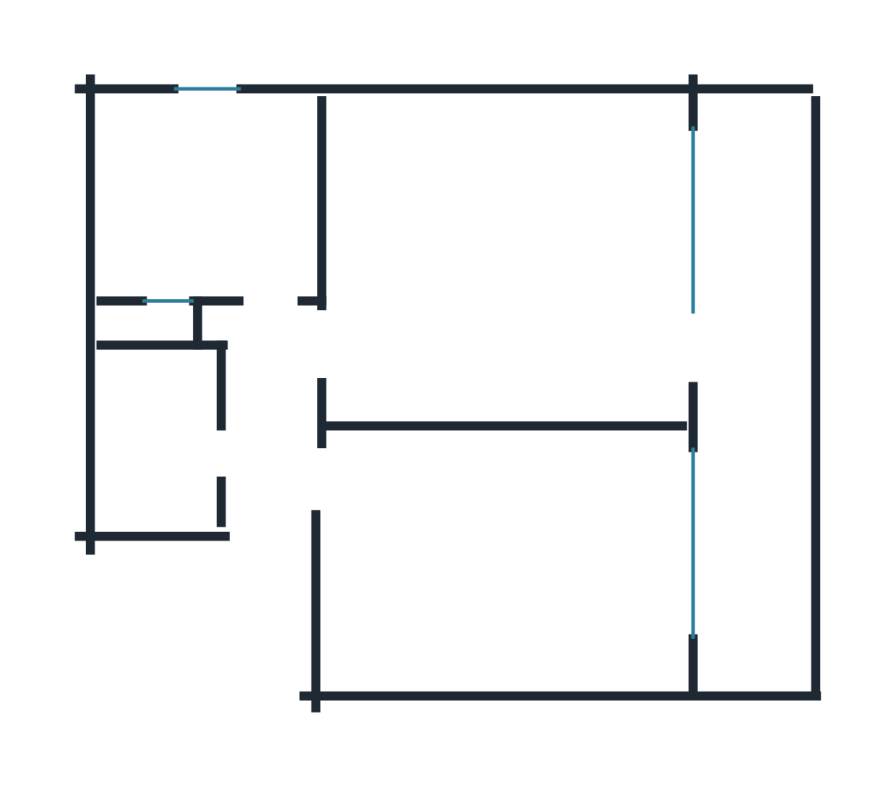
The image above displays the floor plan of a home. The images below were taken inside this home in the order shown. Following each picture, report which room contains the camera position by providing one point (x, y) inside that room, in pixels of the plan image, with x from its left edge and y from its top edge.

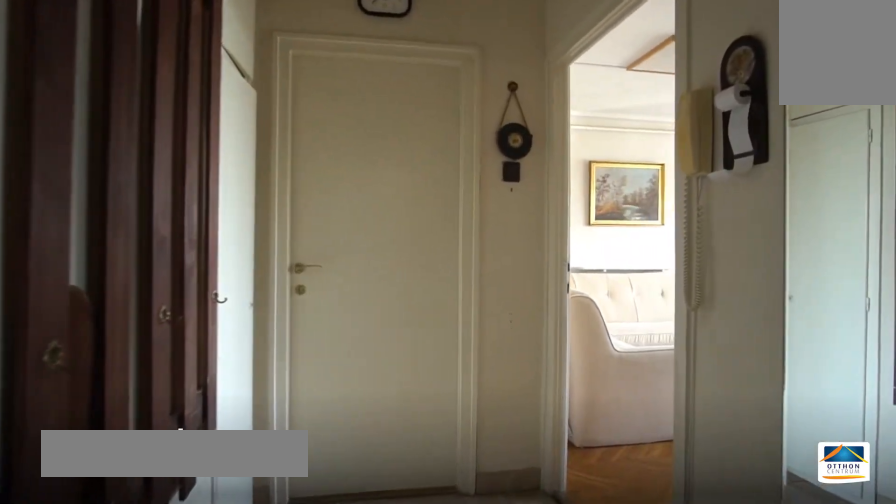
(270, 449)
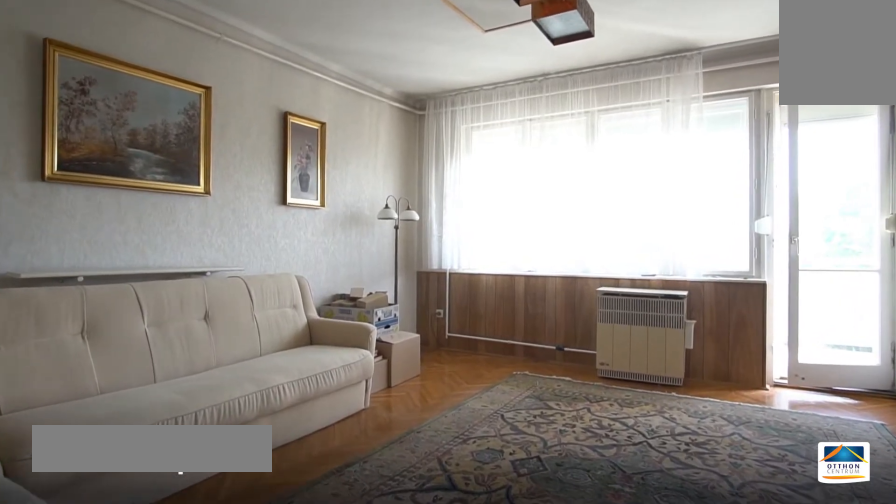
(512, 249)
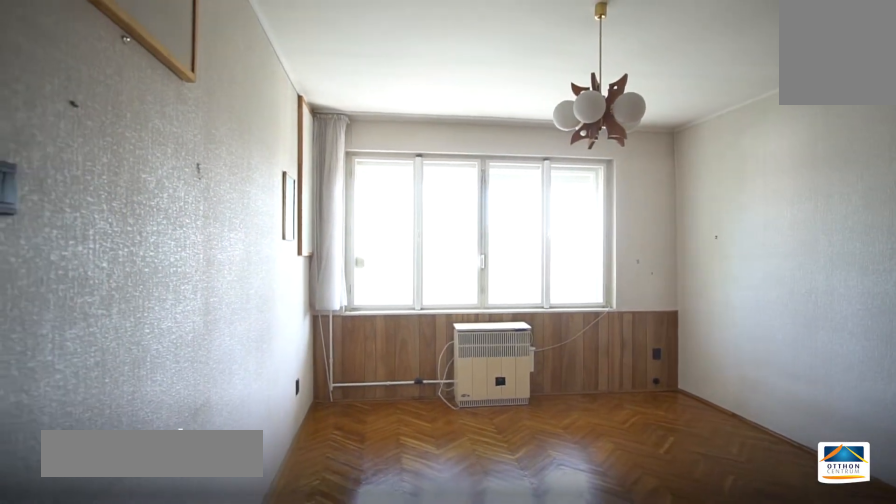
(509, 556)
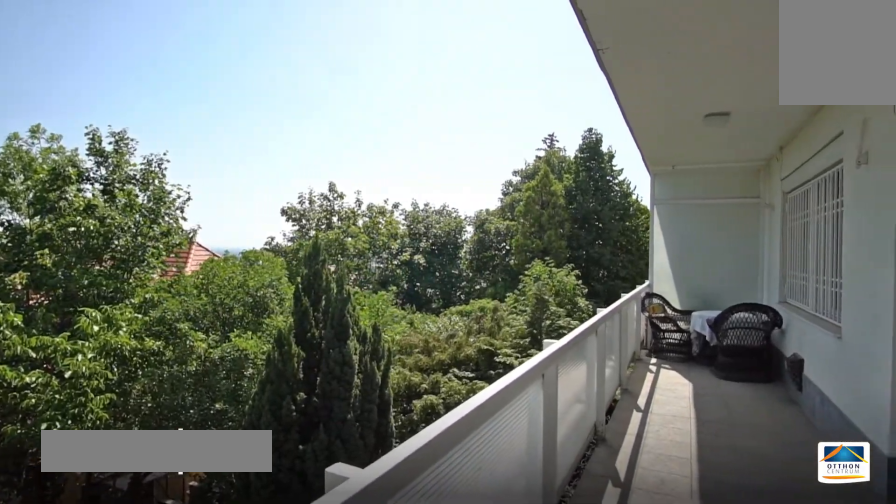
(760, 366)
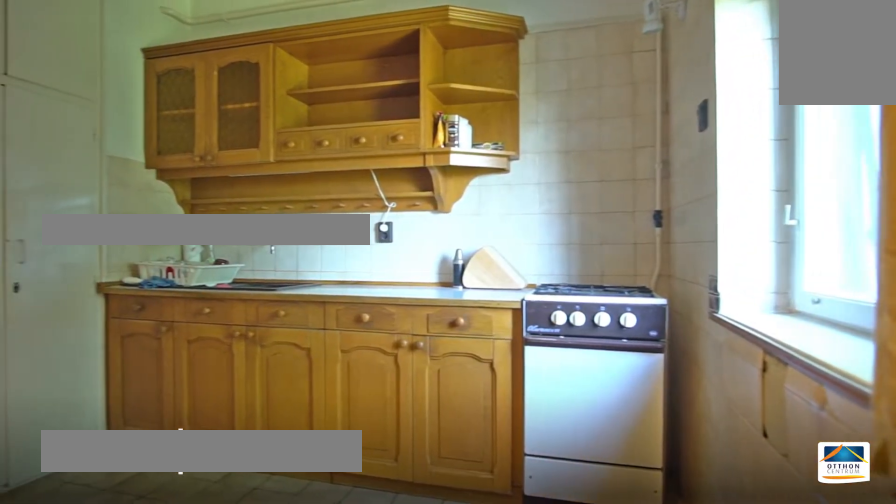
(222, 200)
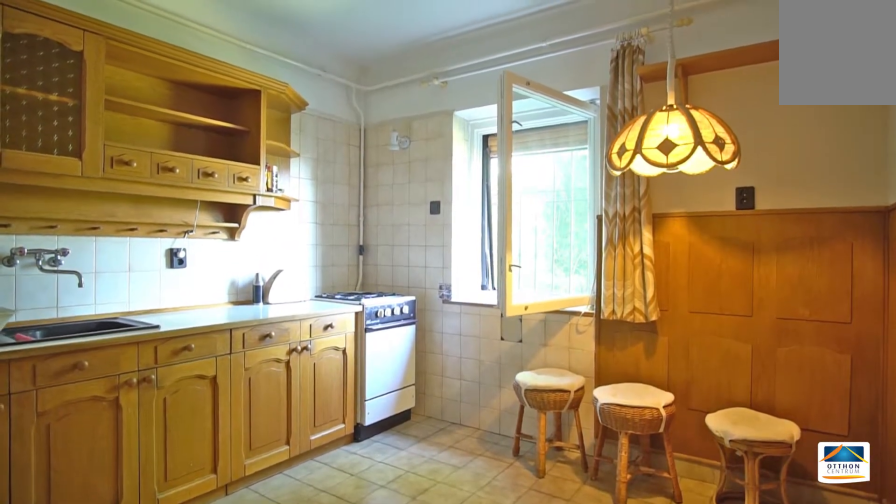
(223, 202)
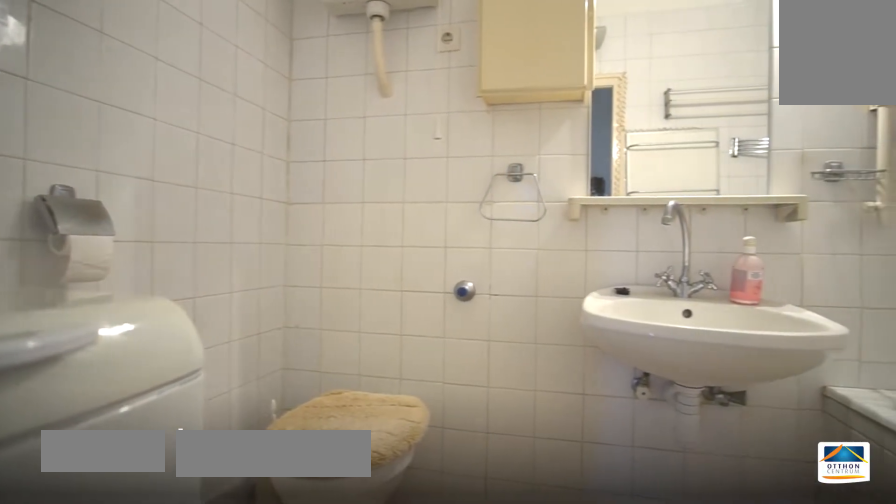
(157, 449)
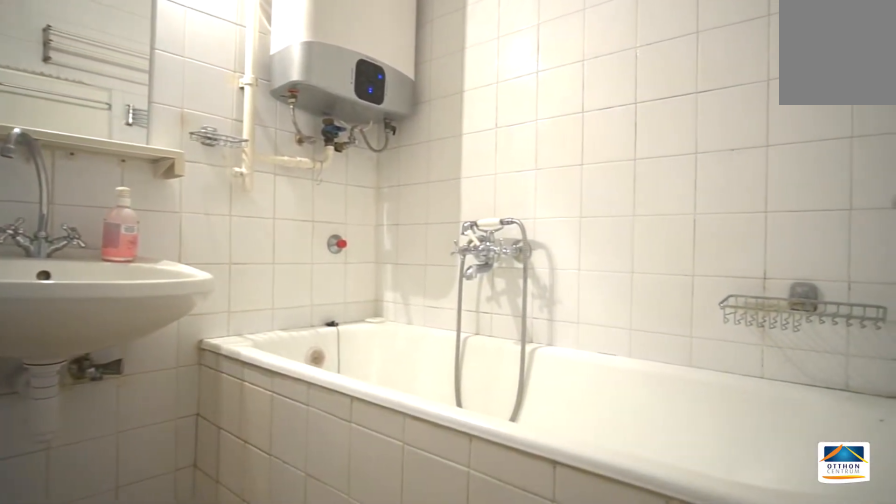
(155, 449)
